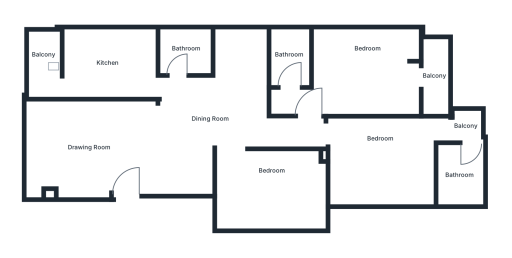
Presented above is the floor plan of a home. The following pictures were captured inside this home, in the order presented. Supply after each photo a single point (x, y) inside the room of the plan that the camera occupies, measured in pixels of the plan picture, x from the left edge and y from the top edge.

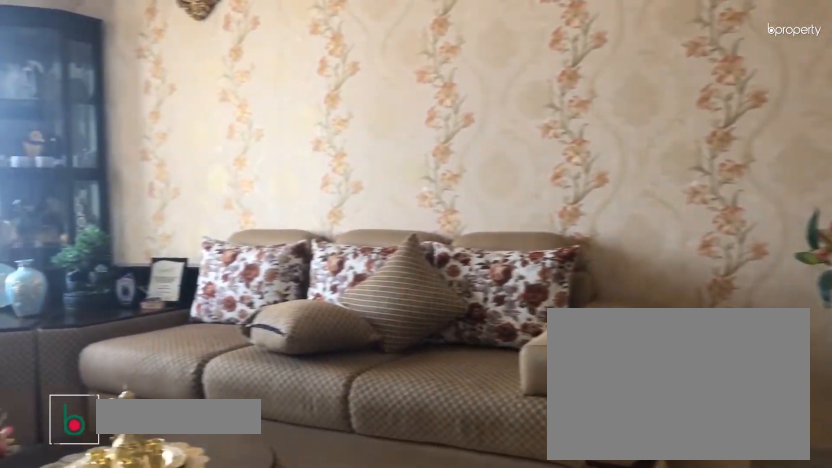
(91, 149)
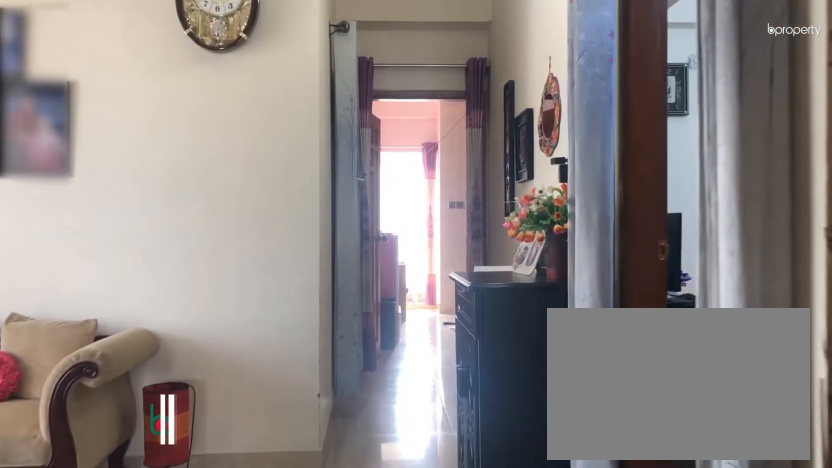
(209, 118)
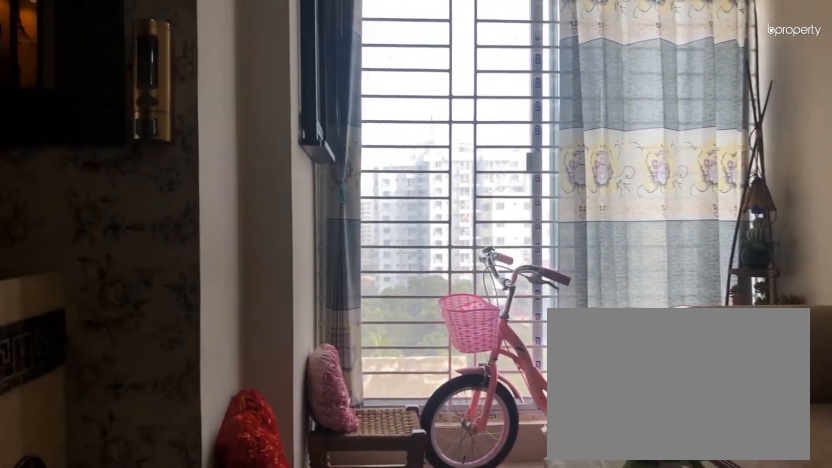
(209, 118)
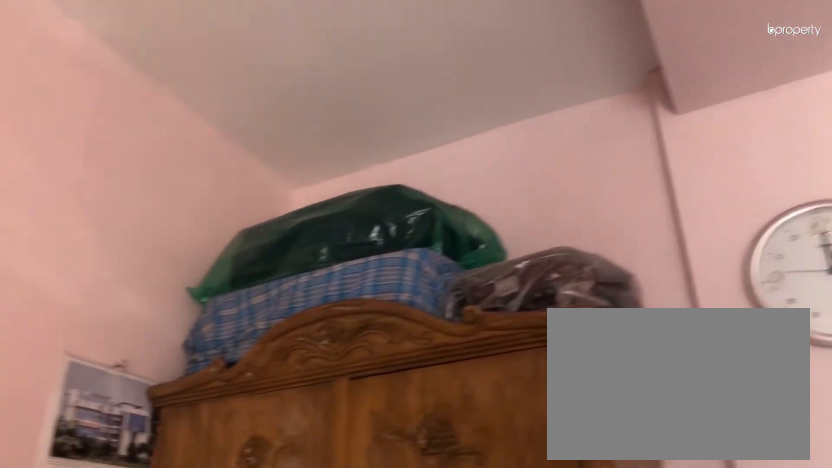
(380, 164)
